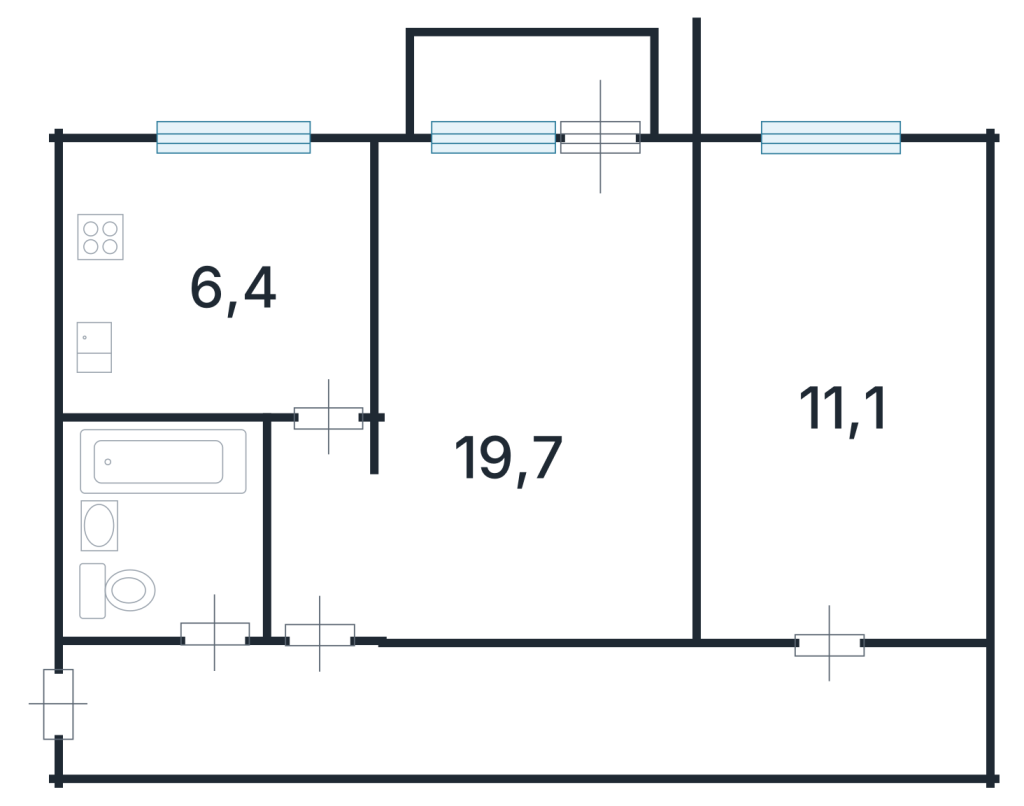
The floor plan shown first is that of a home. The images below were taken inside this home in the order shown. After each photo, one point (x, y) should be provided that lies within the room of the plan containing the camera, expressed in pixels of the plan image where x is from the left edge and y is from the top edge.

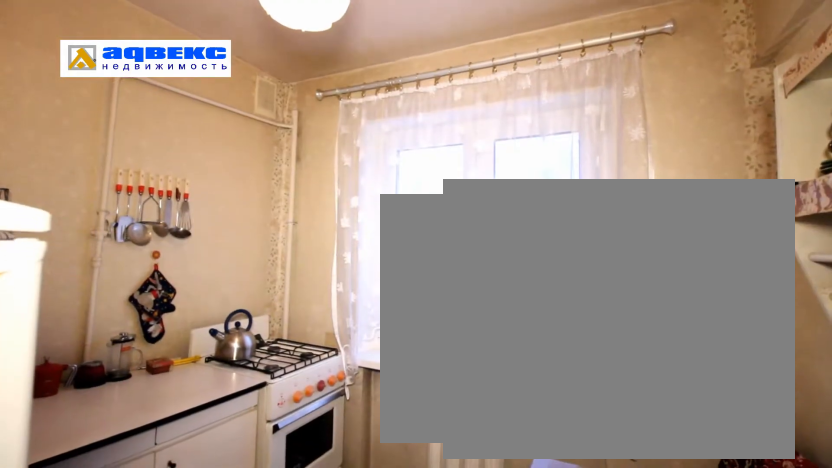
(158, 337)
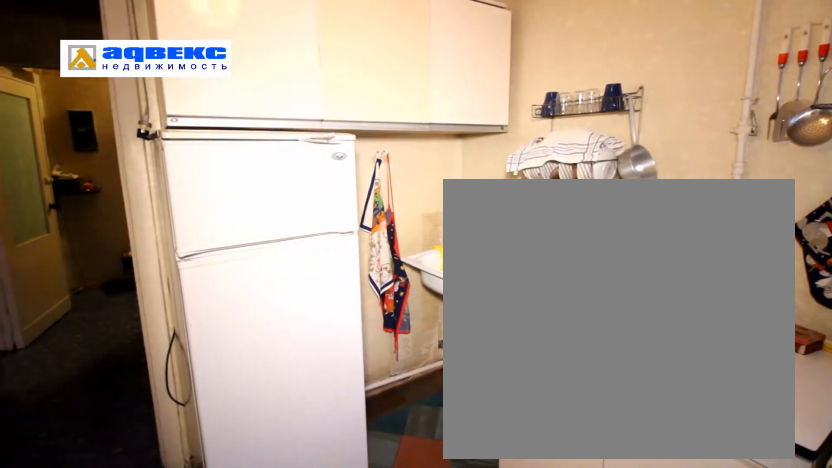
(158, 337)
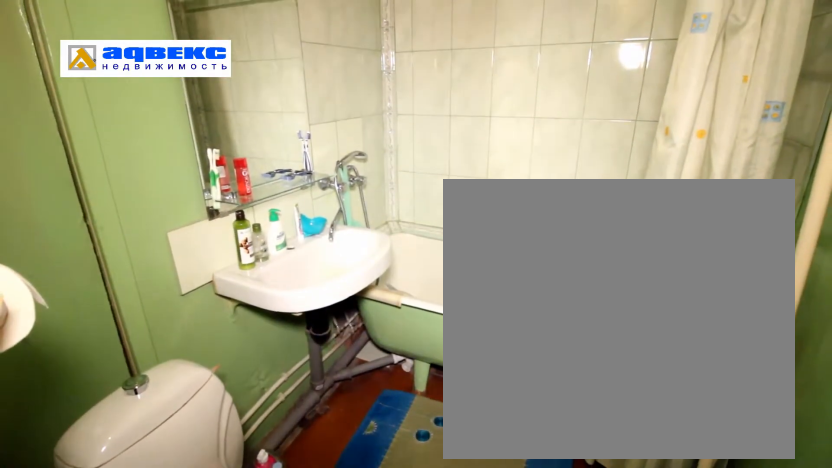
(176, 602)
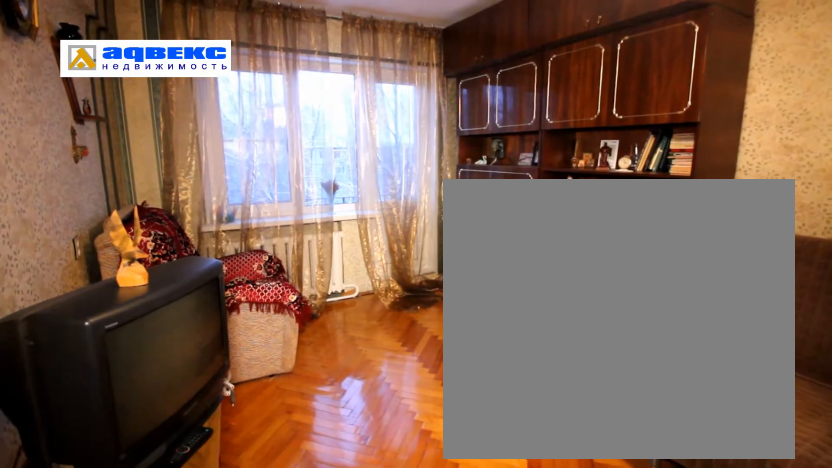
(637, 494)
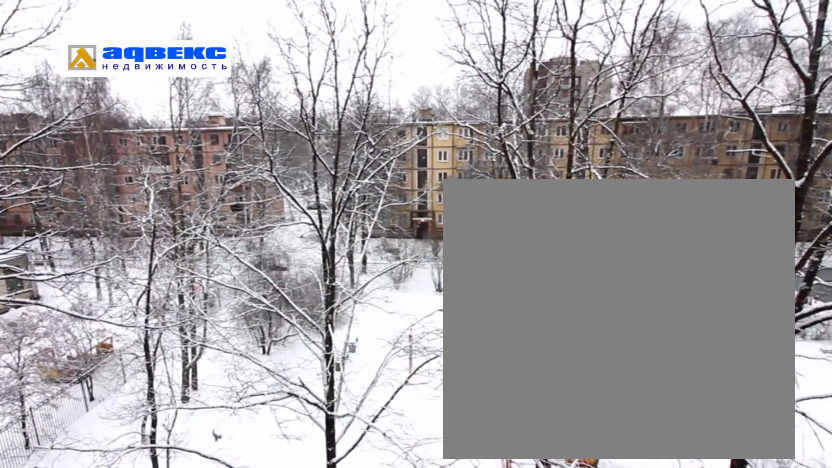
(637, 494)
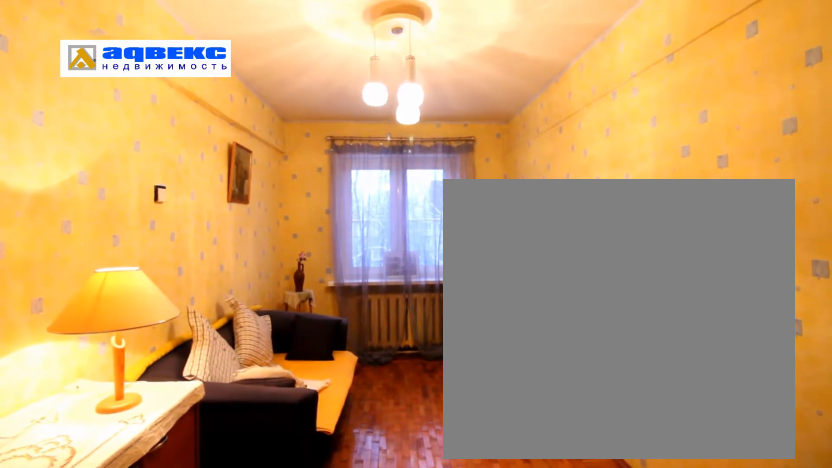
(925, 452)
